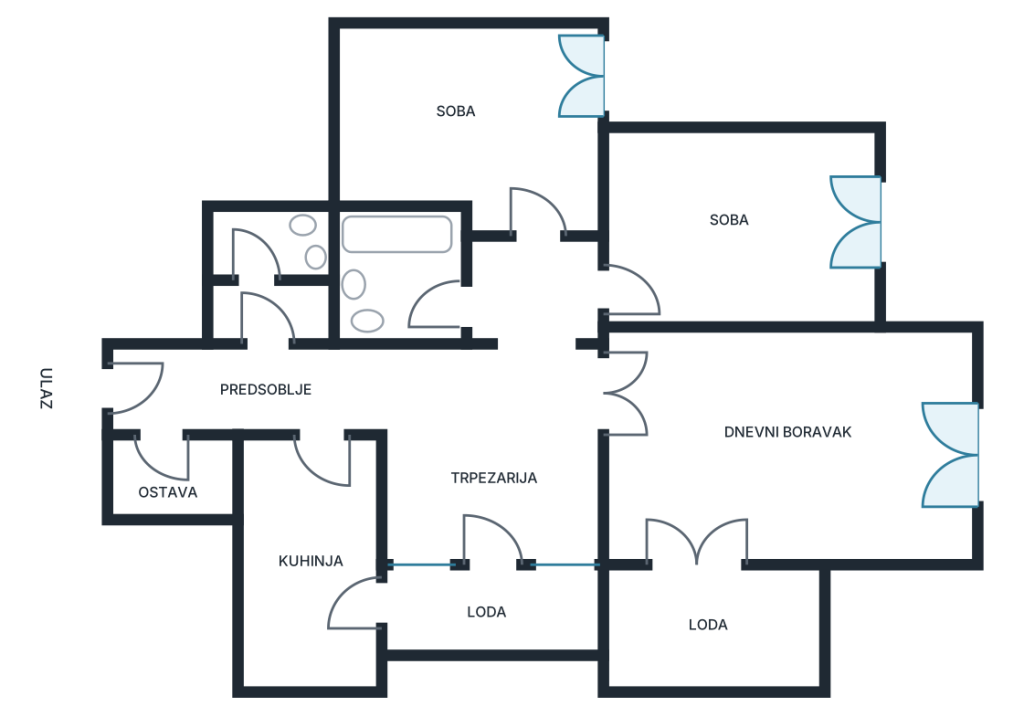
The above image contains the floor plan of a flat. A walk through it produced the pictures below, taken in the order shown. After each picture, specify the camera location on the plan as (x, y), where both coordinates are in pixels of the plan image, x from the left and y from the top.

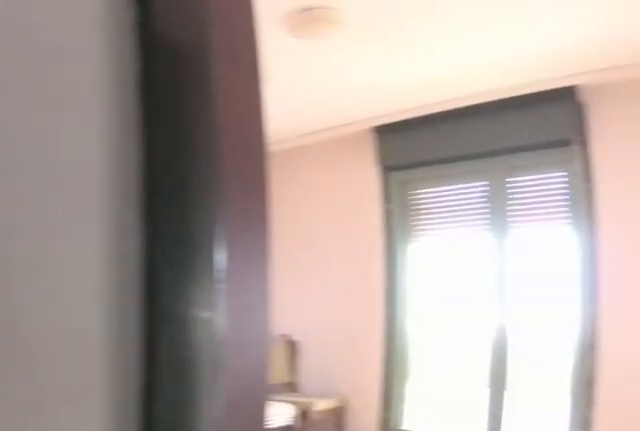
(537, 314)
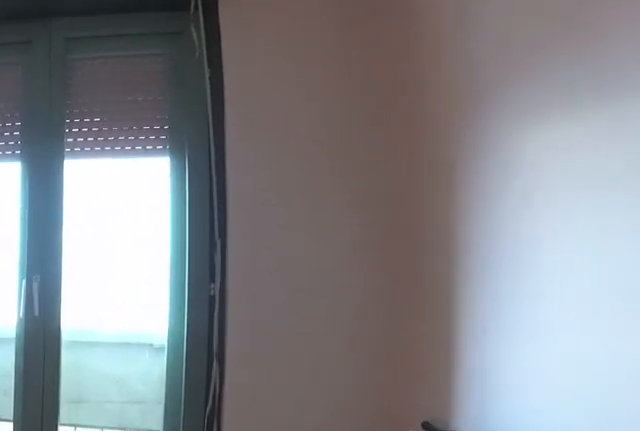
(713, 287)
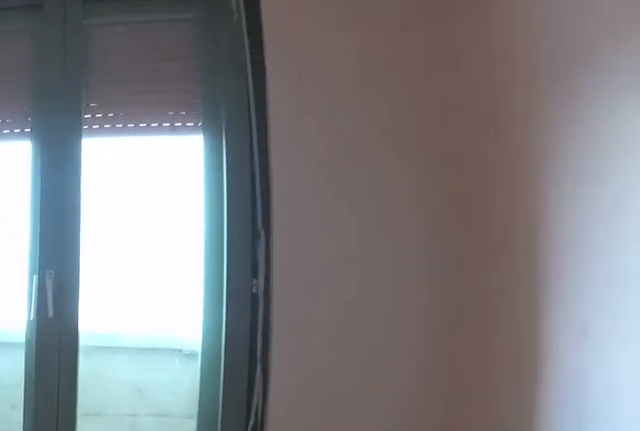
(734, 282)
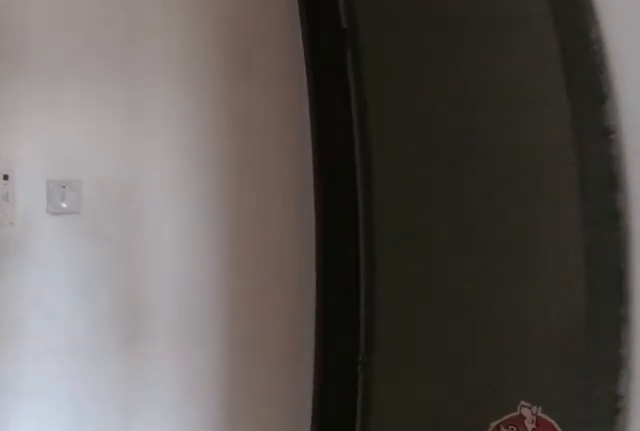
(640, 278)
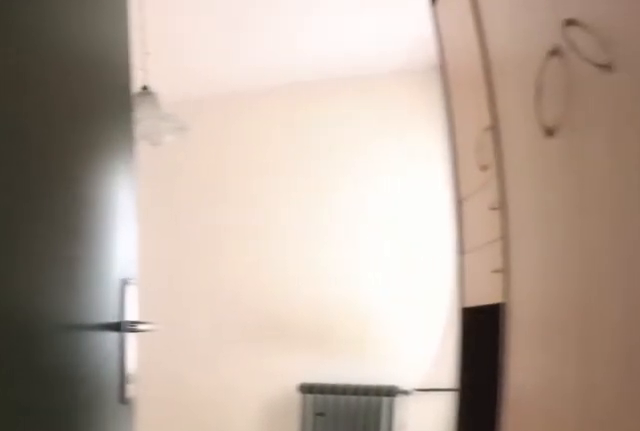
(554, 308)
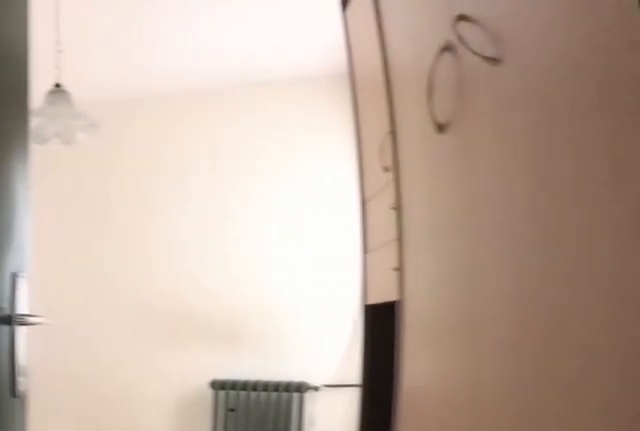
(549, 312)
